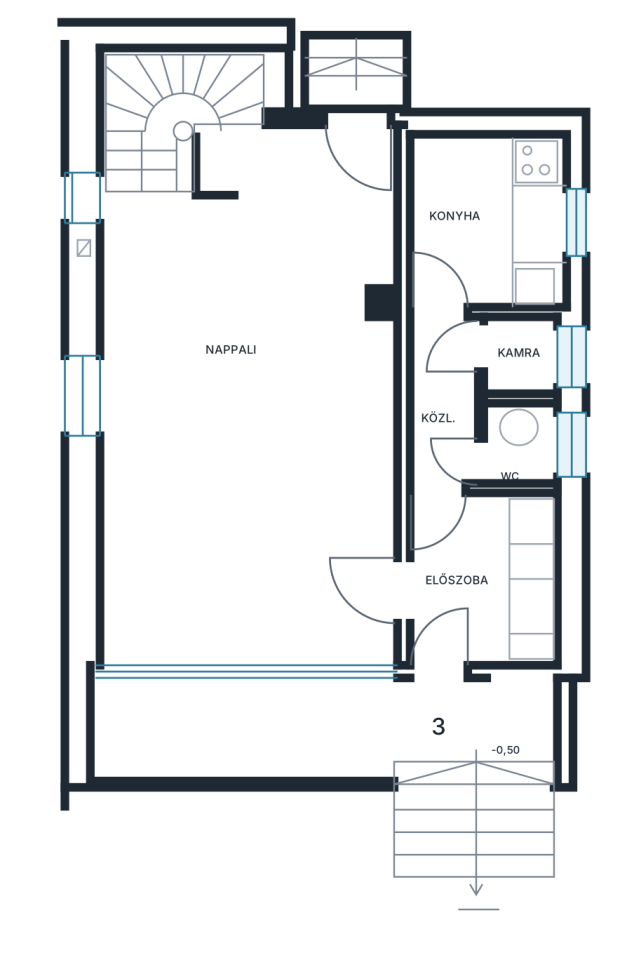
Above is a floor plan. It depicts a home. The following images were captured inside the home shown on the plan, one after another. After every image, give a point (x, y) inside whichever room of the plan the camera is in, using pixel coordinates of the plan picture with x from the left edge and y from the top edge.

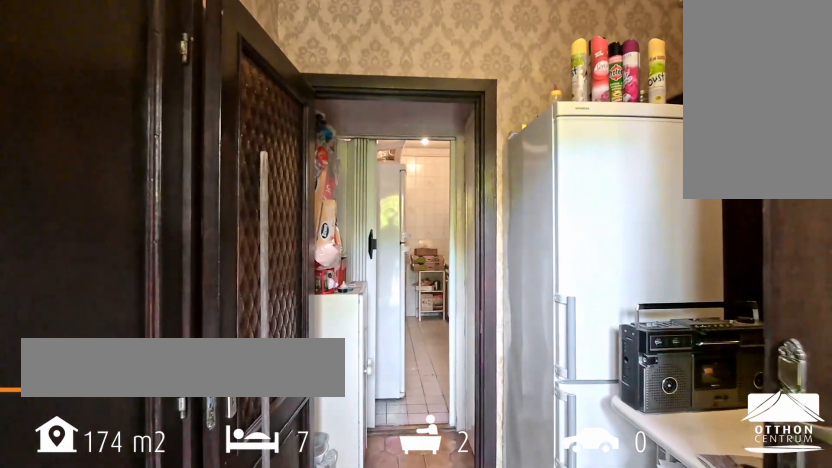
(462, 574)
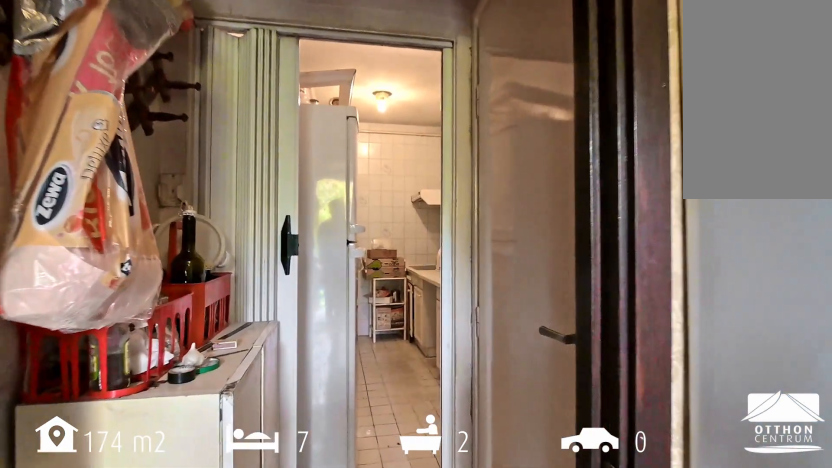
(462, 574)
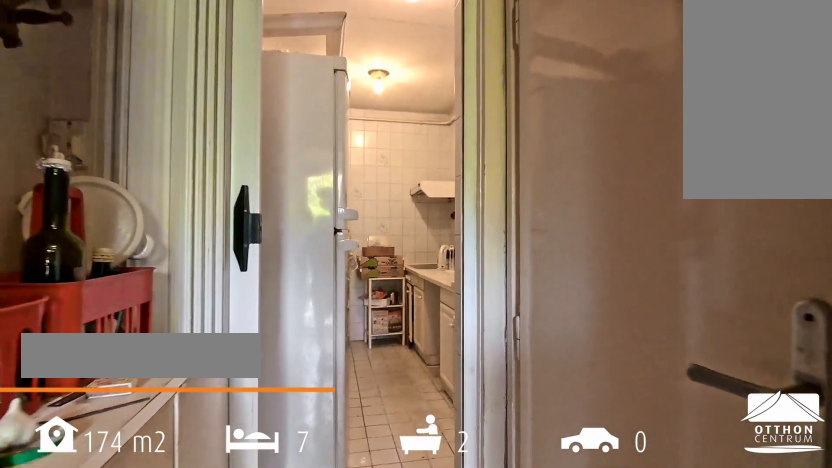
(439, 402)
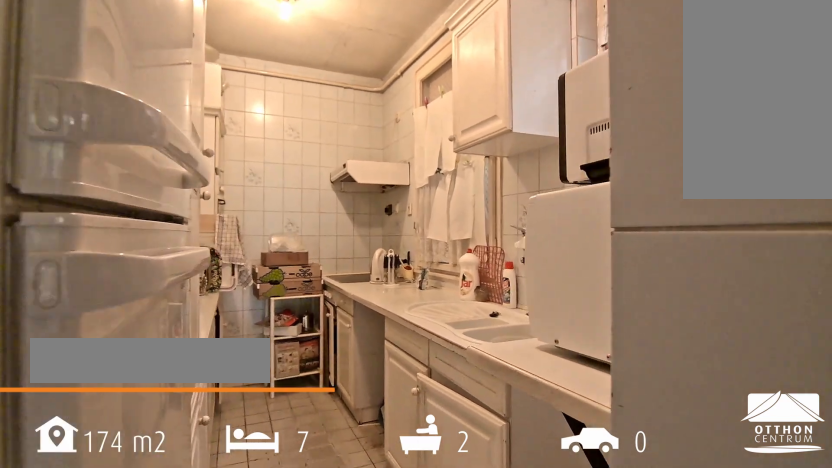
(462, 212)
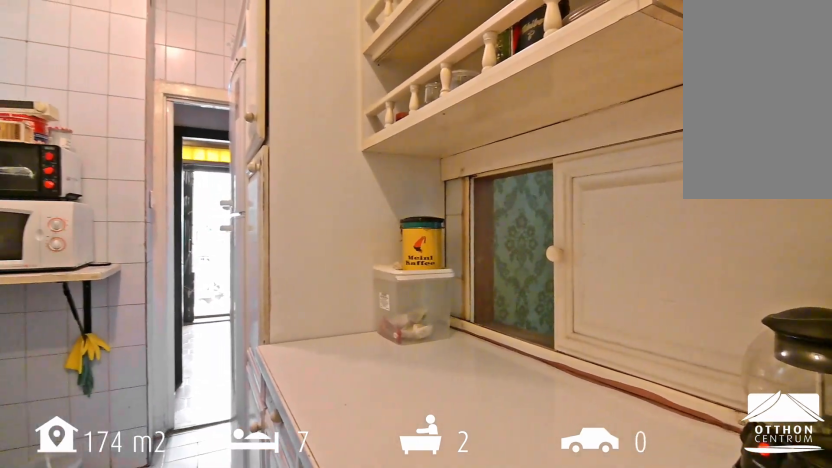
(461, 212)
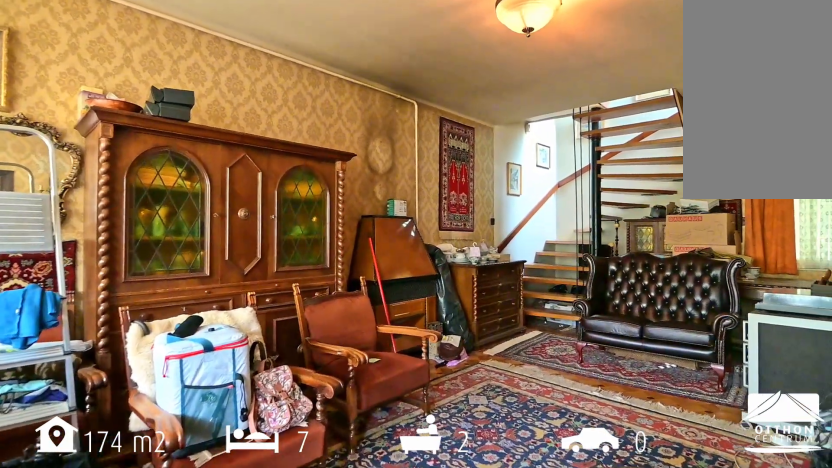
(243, 385)
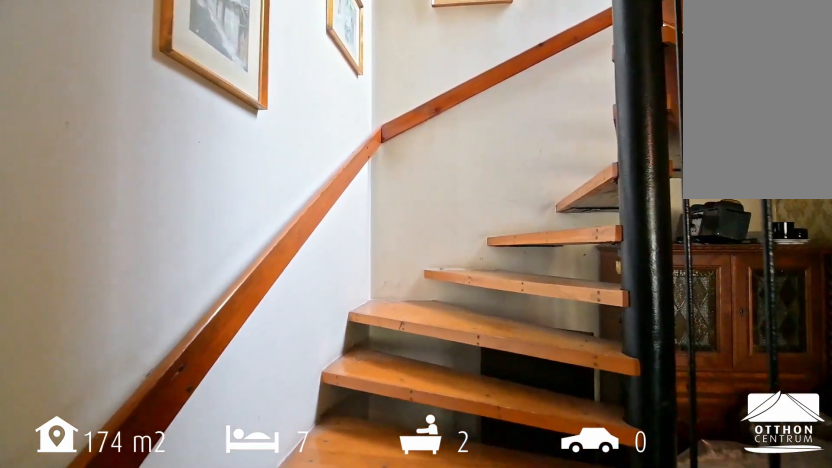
(180, 103)
